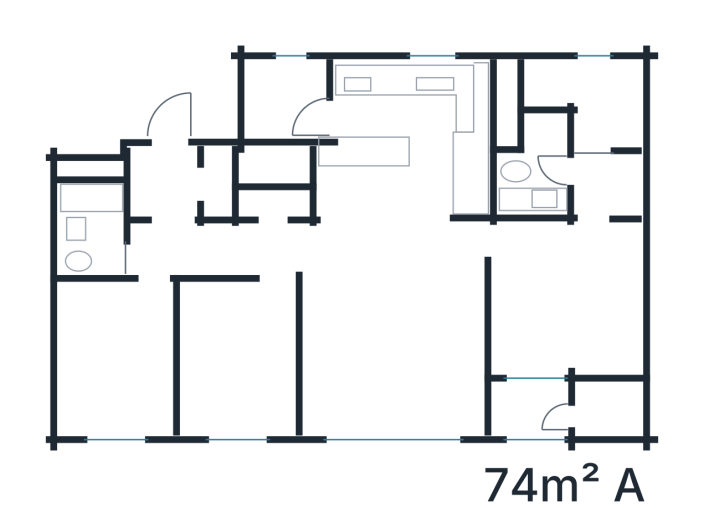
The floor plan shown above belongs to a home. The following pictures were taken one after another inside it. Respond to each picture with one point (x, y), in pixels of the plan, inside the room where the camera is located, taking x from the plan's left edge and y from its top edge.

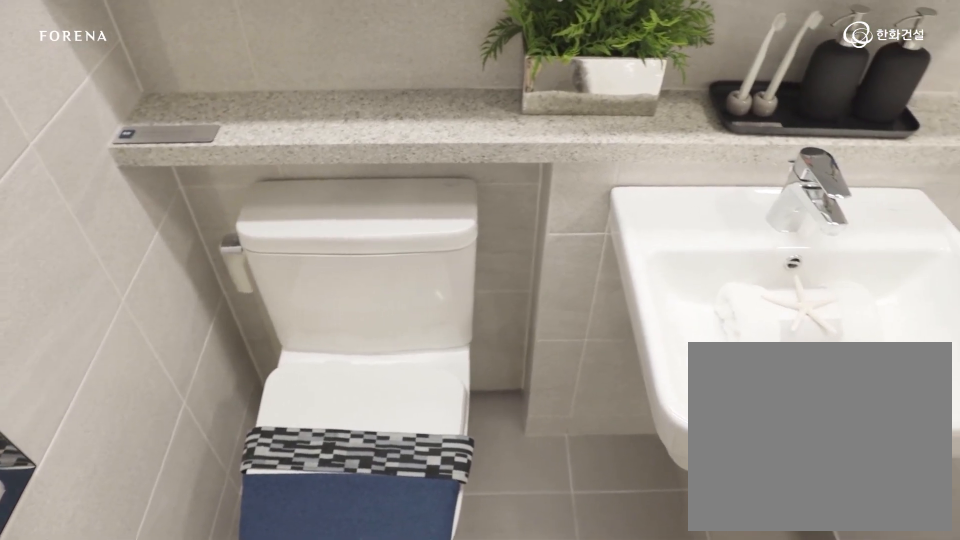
(118, 254)
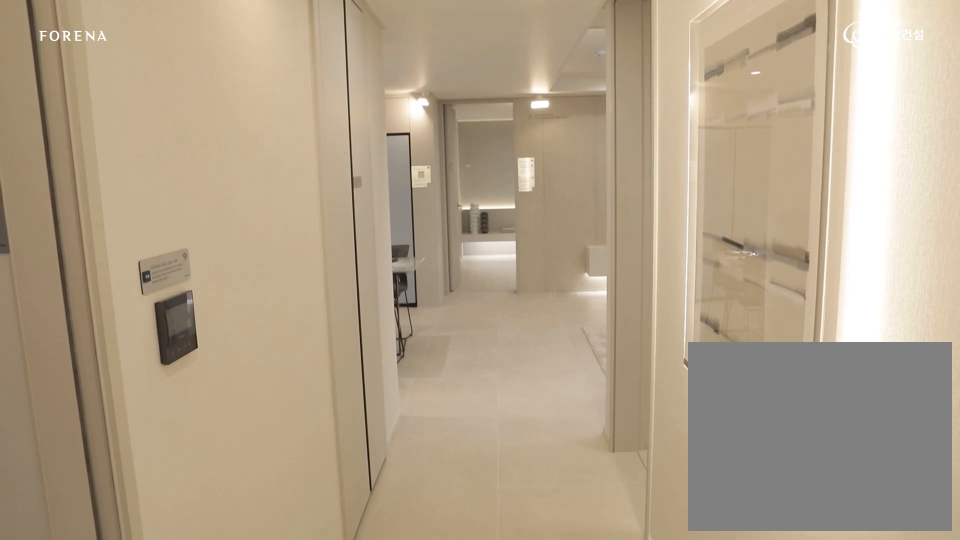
(251, 249)
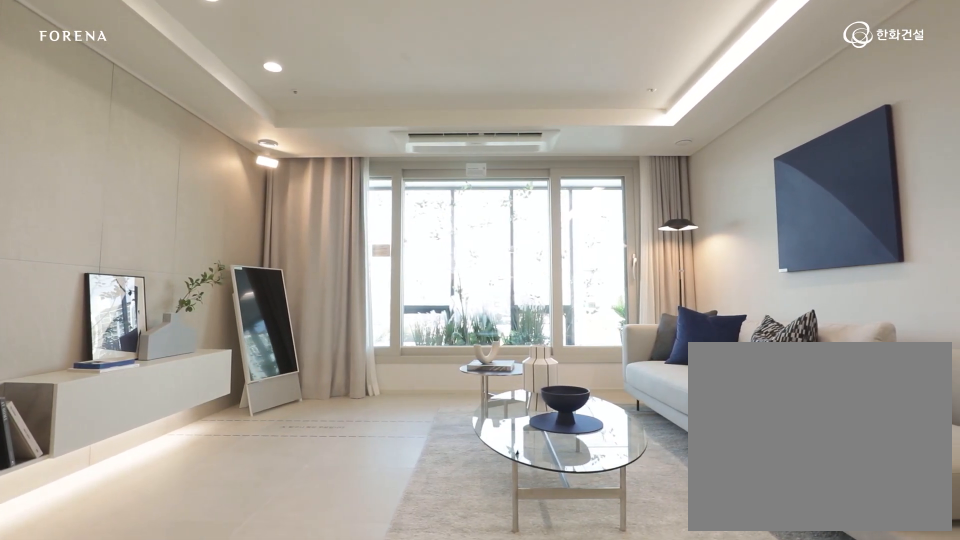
(399, 339)
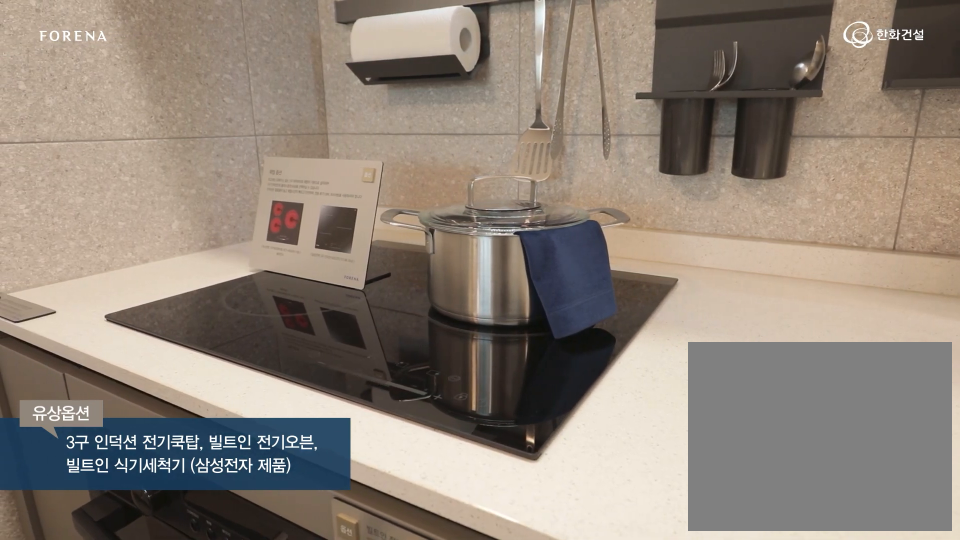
(386, 197)
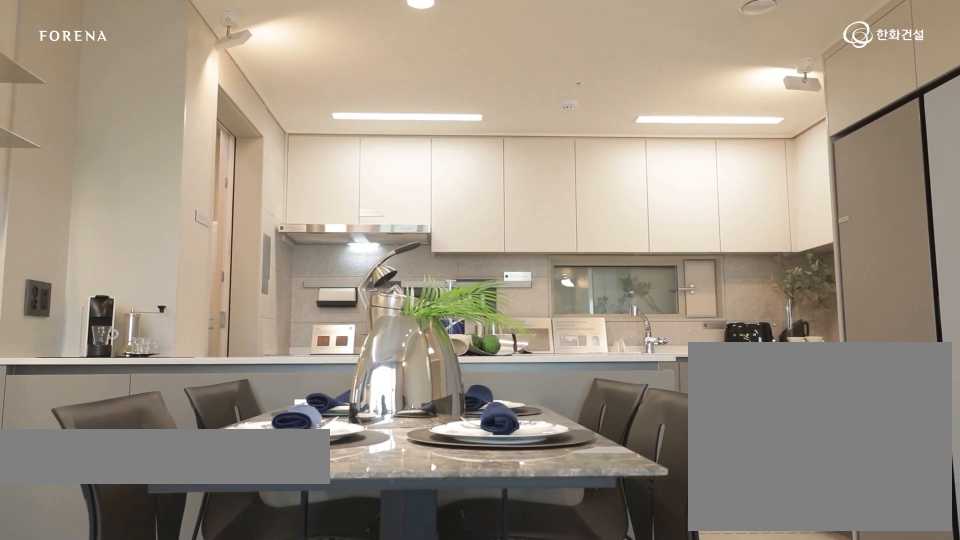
(386, 197)
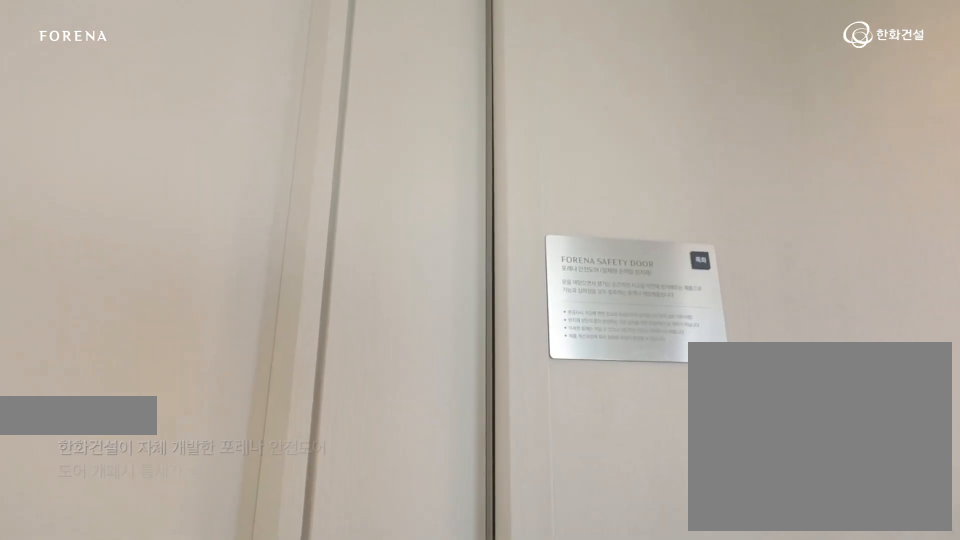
(568, 289)
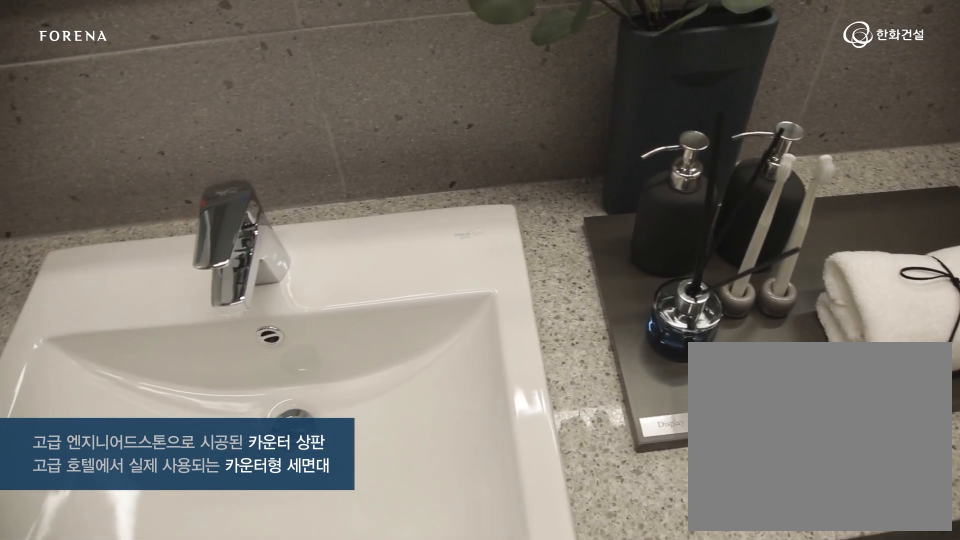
(559, 172)
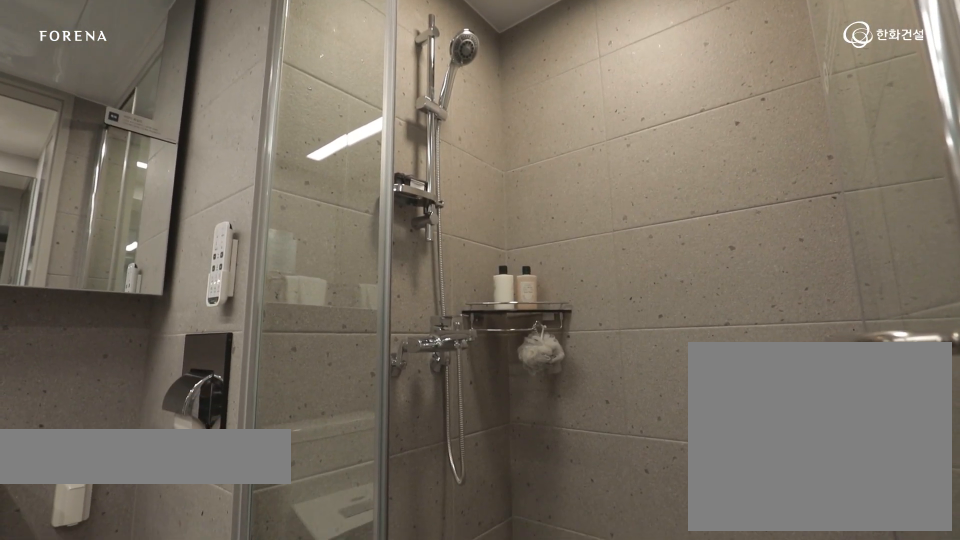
(559, 172)
